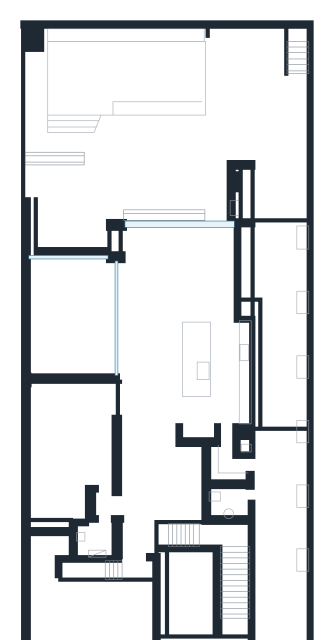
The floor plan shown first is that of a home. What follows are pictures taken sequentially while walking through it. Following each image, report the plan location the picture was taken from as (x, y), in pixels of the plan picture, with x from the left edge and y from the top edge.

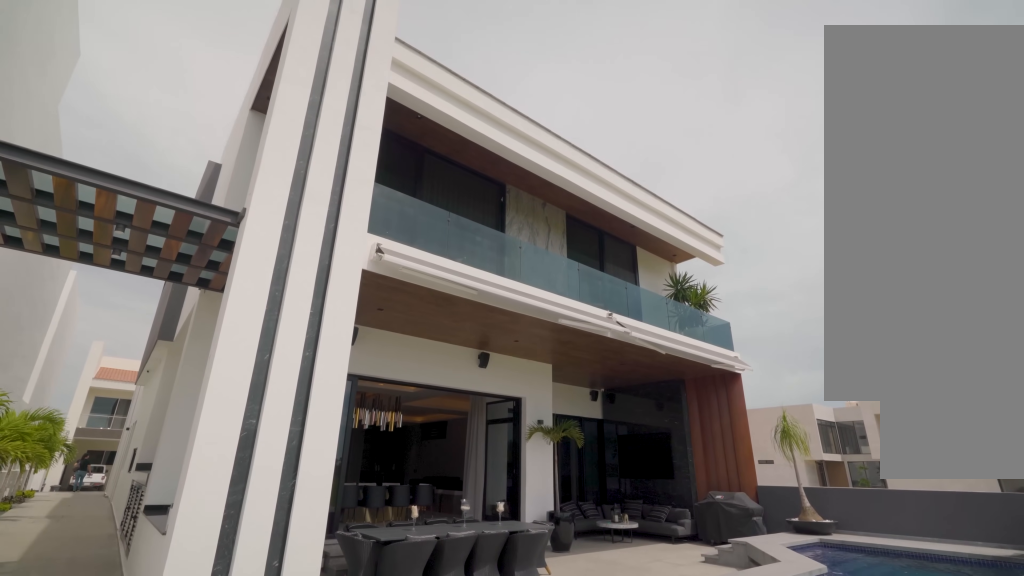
(264, 83)
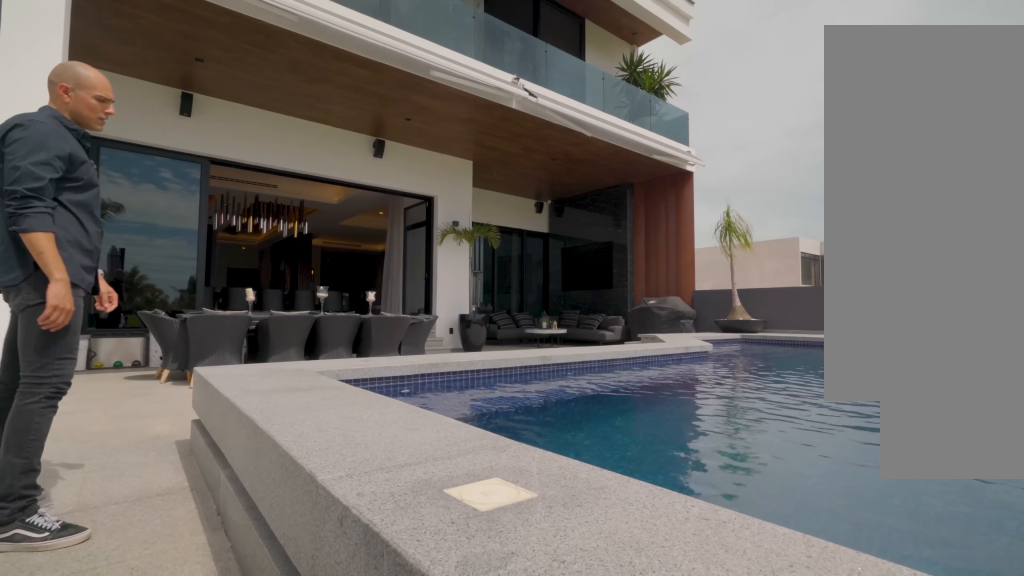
(230, 81)
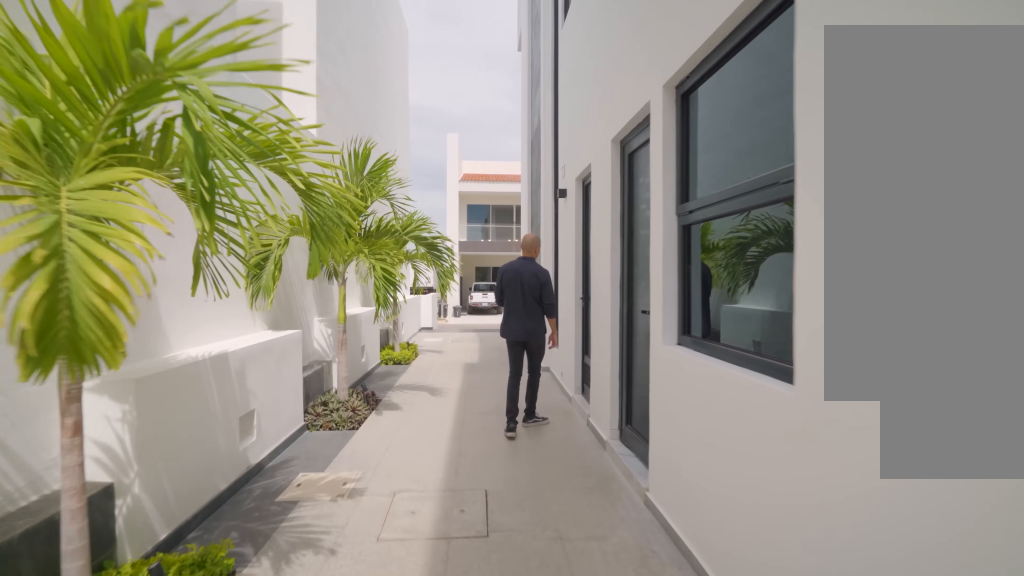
(273, 490)
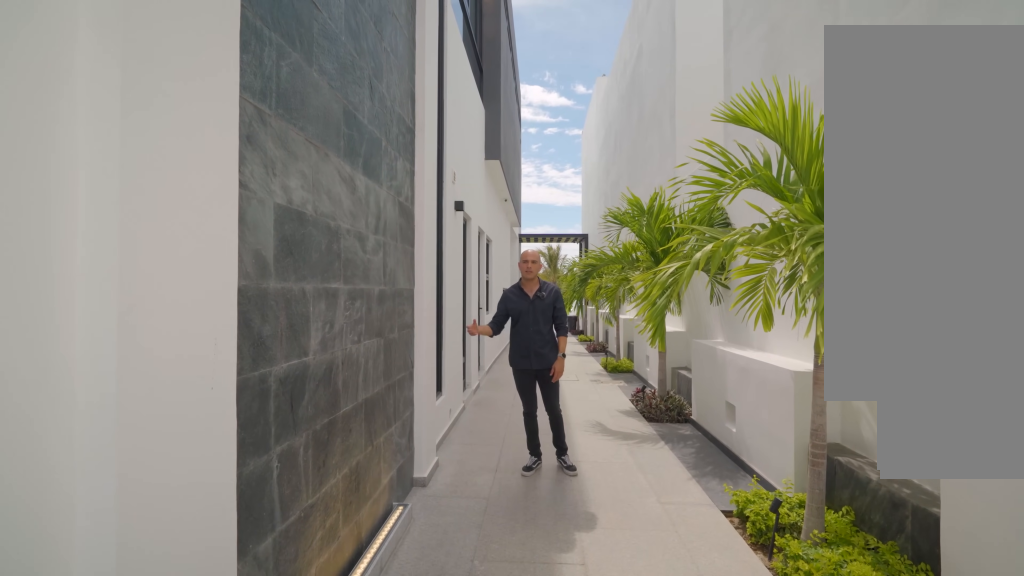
(285, 622)
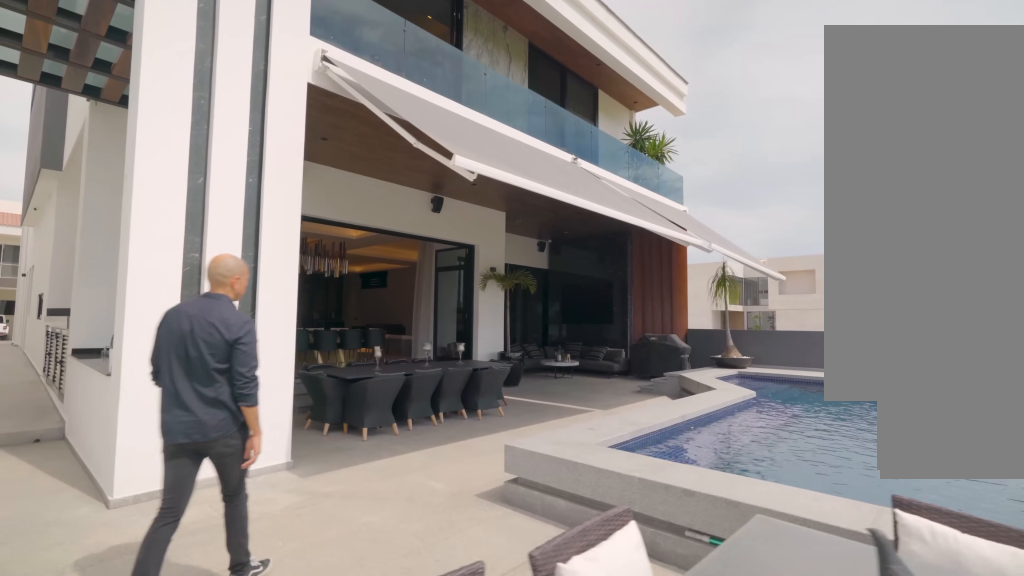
(232, 108)
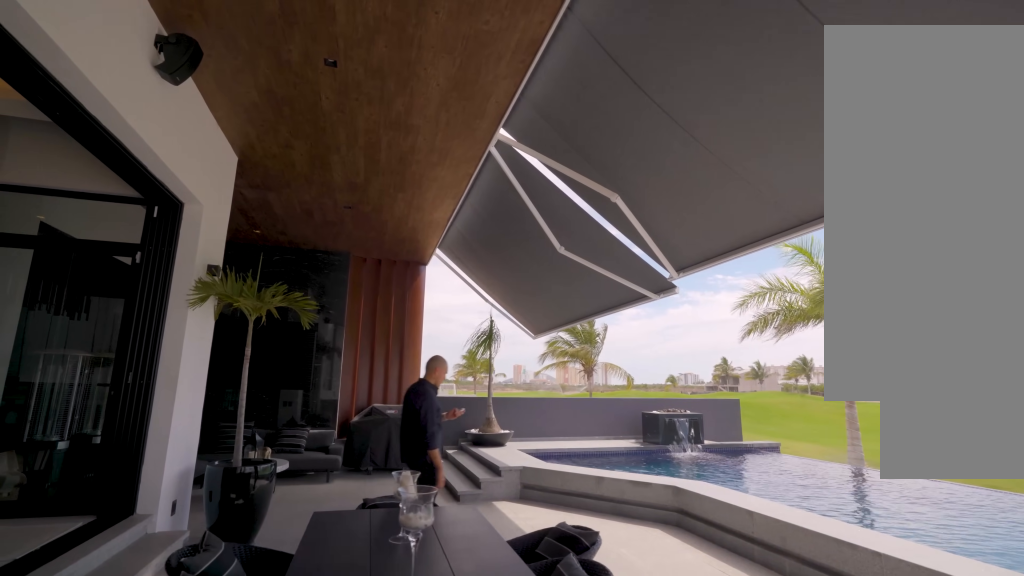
(223, 163)
